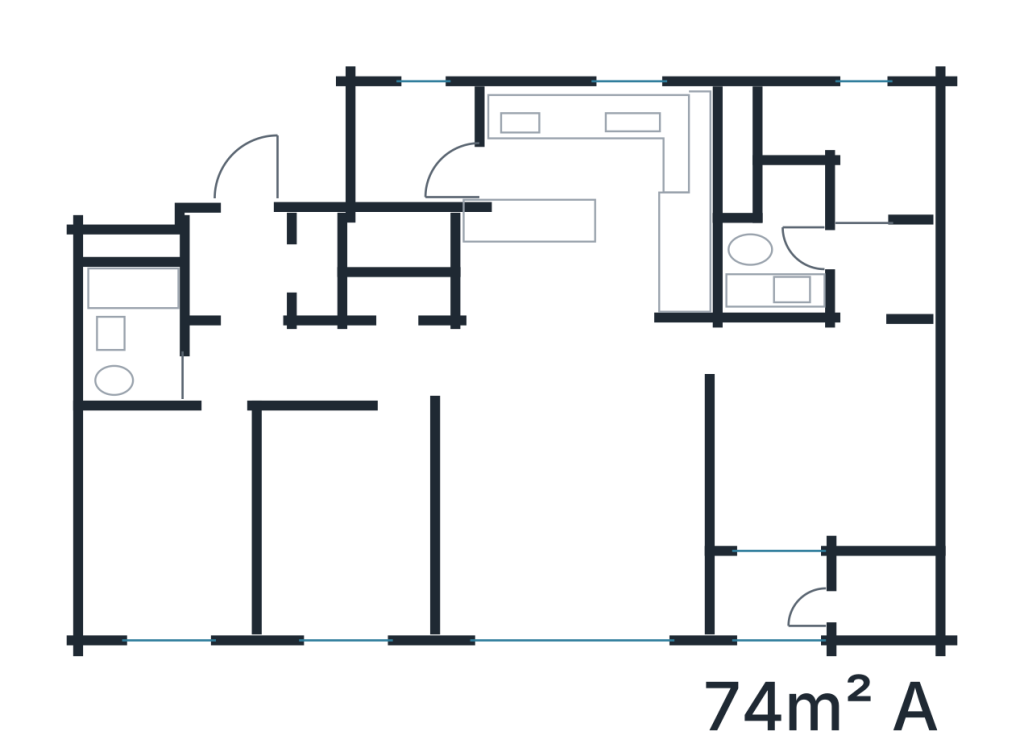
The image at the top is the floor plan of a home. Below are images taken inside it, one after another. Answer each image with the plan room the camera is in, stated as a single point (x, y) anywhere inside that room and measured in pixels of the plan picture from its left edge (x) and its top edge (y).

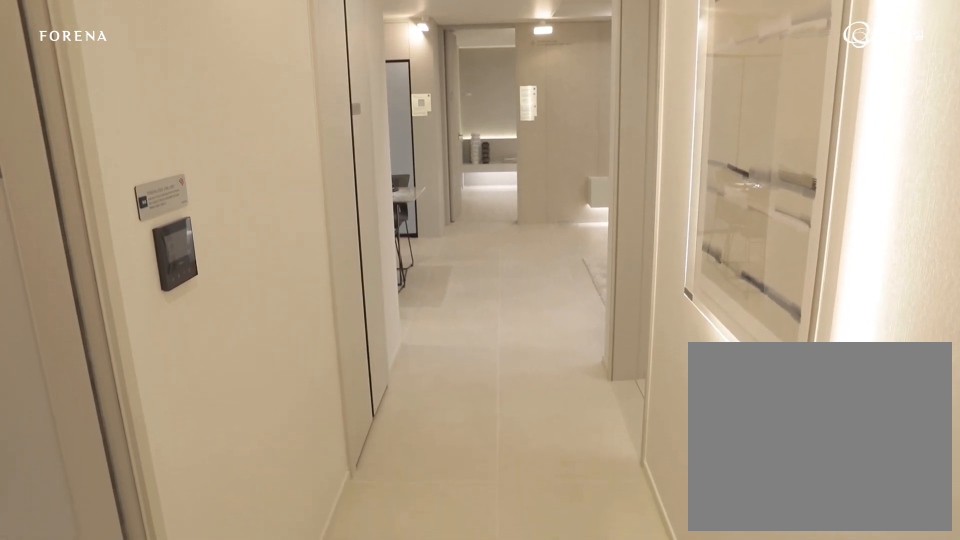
(365, 363)
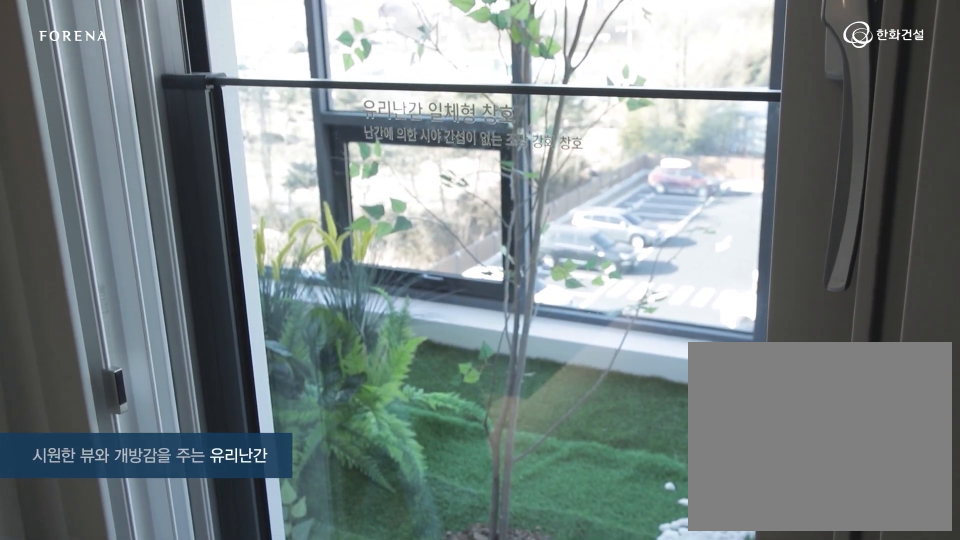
(580, 494)
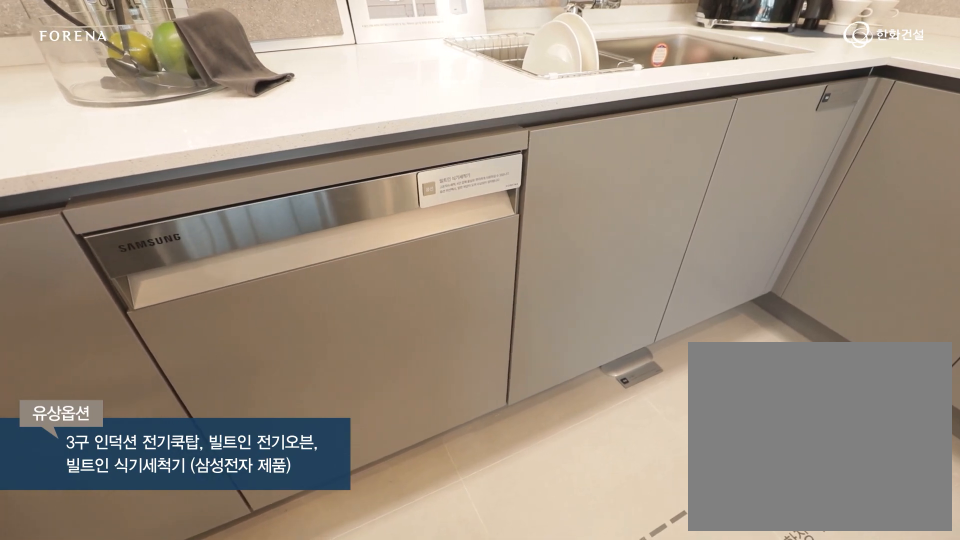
(562, 287)
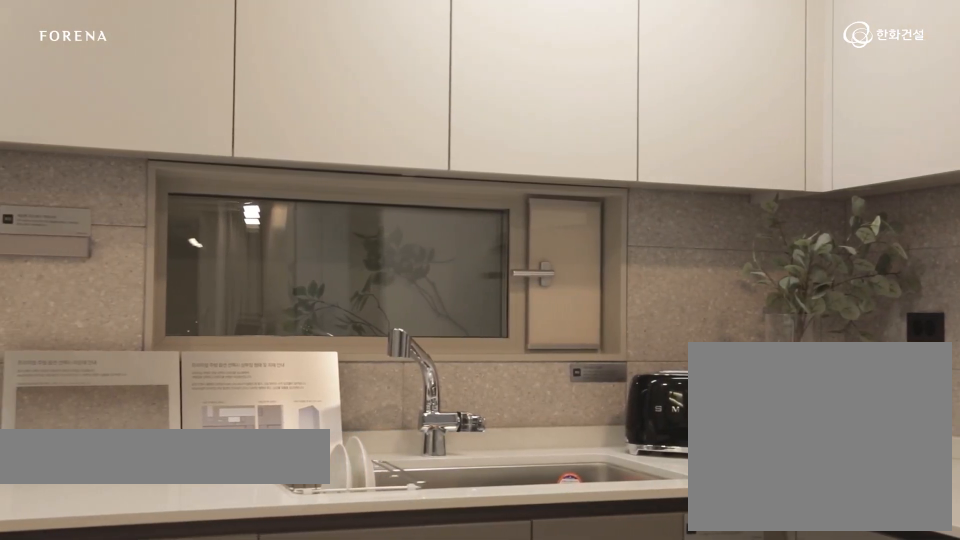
(561, 287)
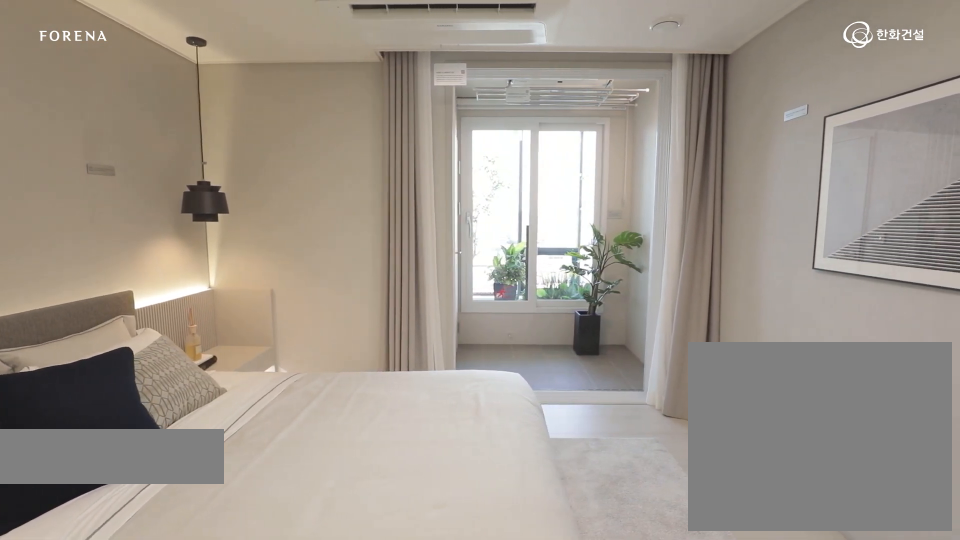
(827, 421)
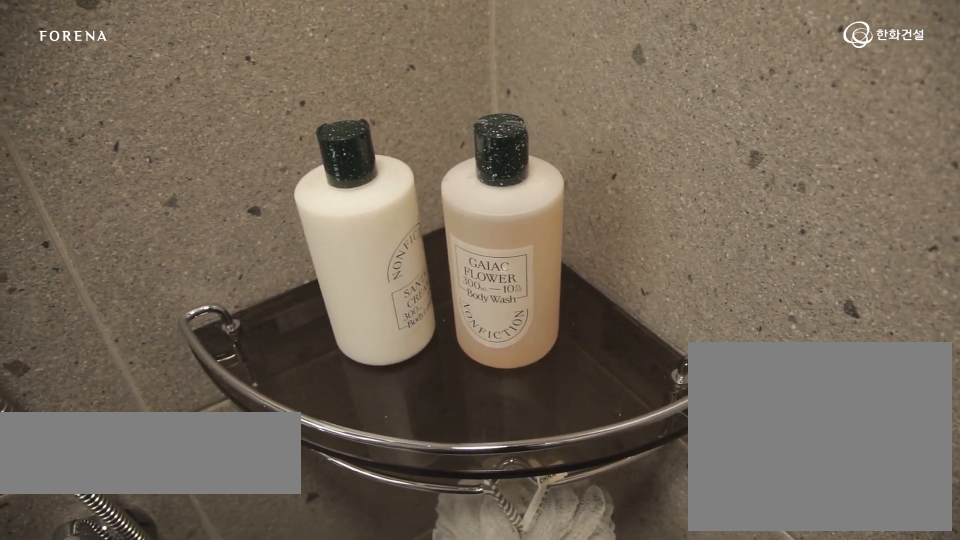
(813, 251)
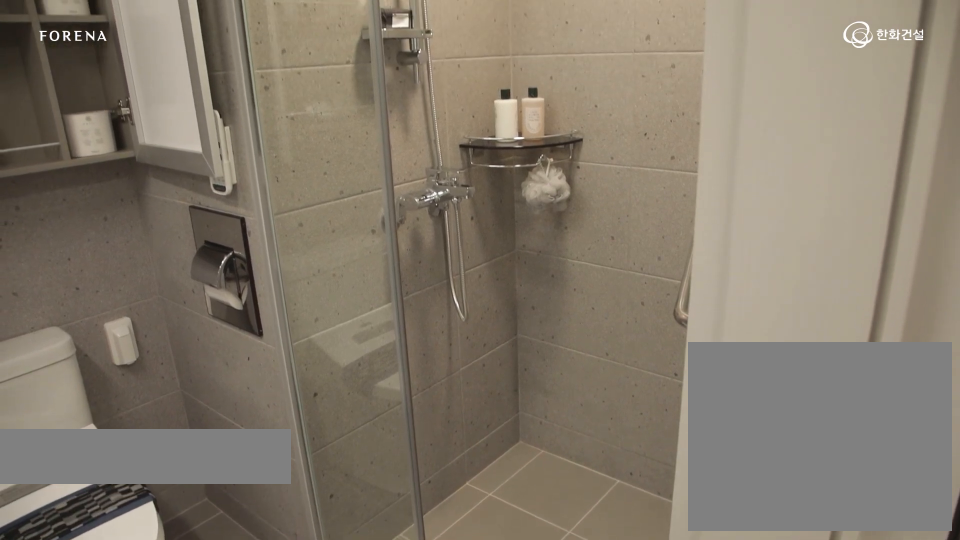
(813, 251)
